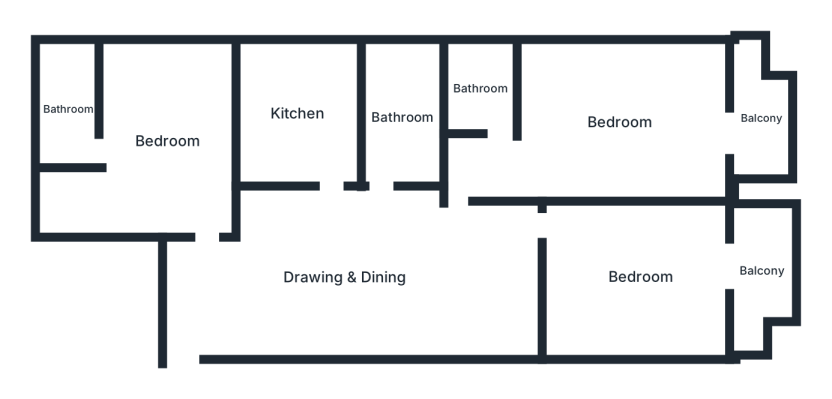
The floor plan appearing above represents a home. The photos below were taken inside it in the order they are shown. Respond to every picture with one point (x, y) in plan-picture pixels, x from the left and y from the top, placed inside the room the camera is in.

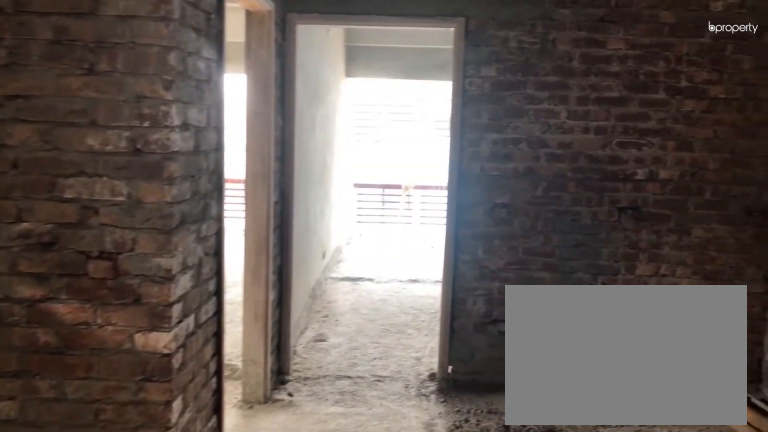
(343, 277)
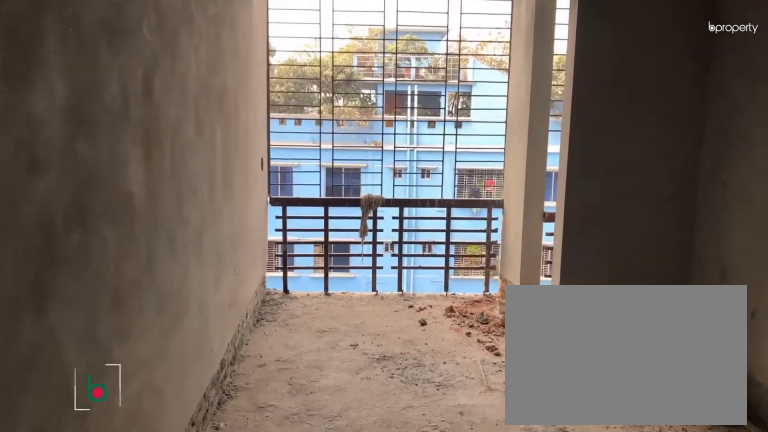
(640, 277)
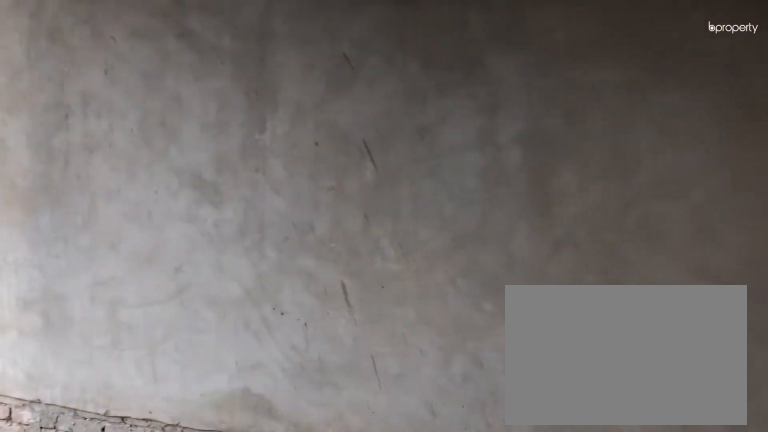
(619, 121)
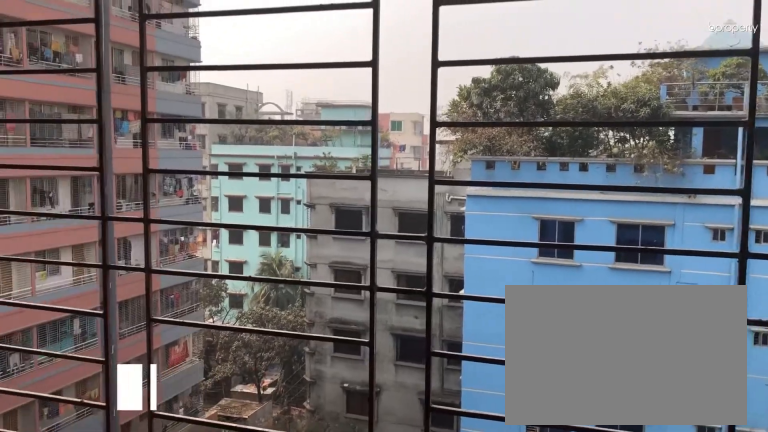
(760, 119)
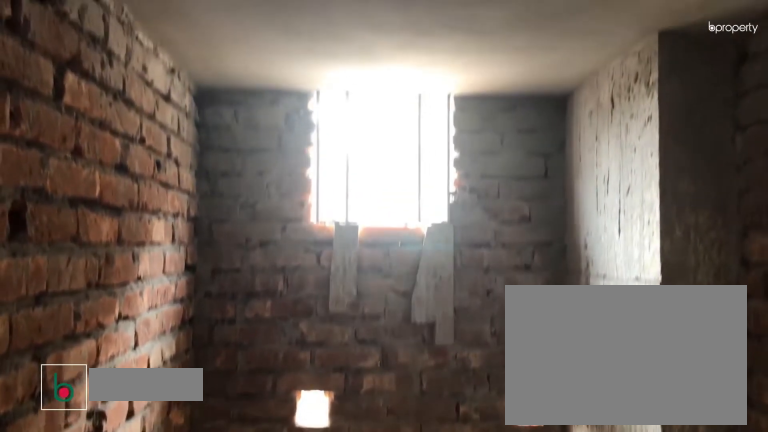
(402, 115)
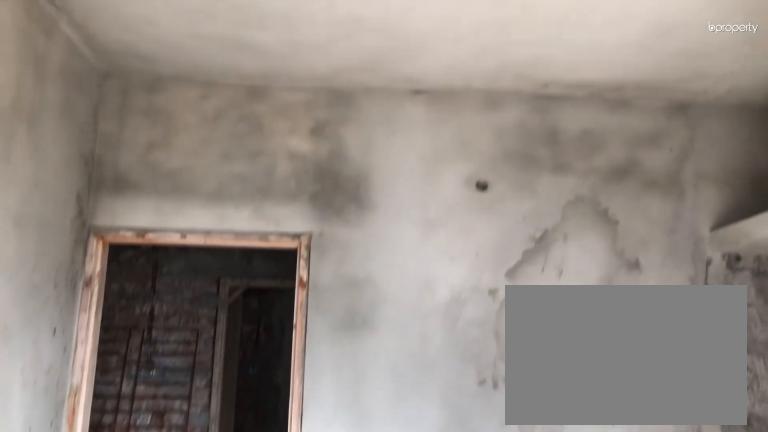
(166, 142)
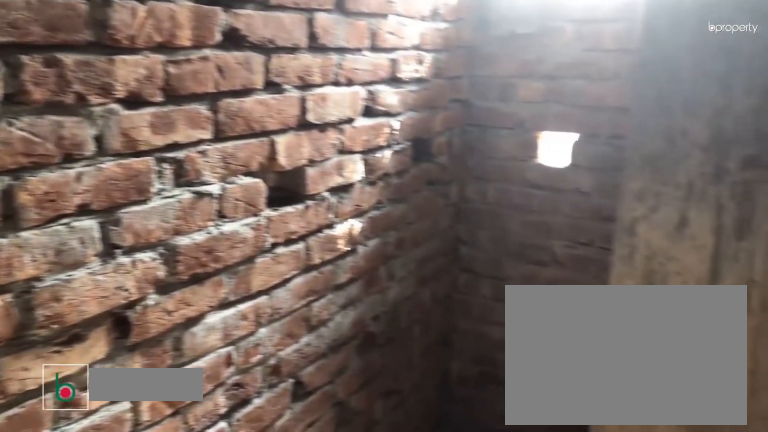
(69, 110)
